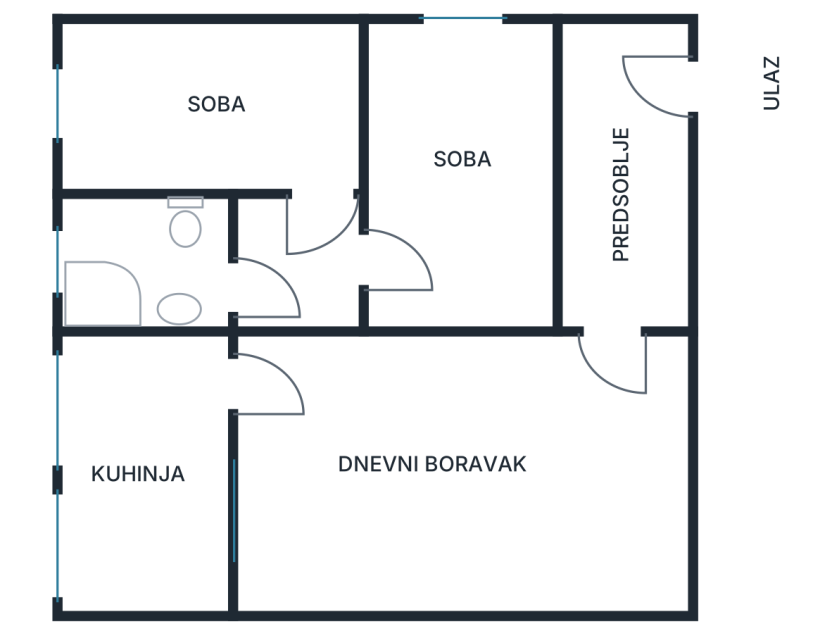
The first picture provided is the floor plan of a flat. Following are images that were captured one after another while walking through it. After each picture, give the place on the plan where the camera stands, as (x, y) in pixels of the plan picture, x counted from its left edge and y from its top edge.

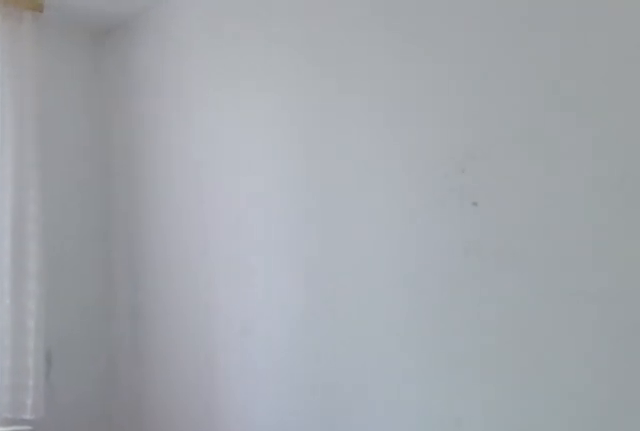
(272, 146)
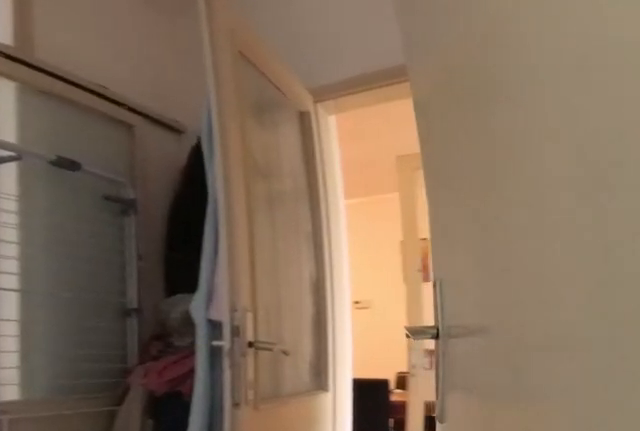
(297, 142)
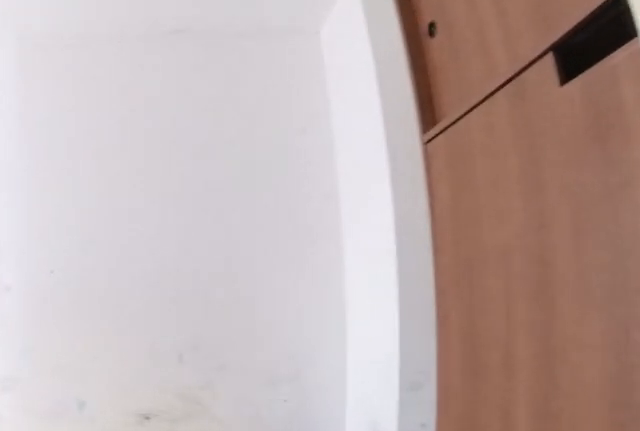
(324, 239)
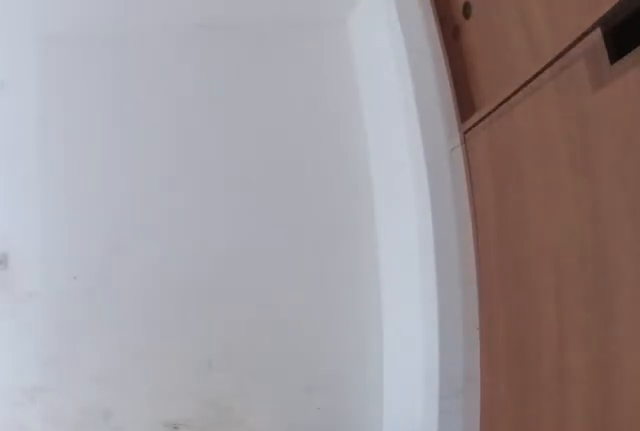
(338, 249)
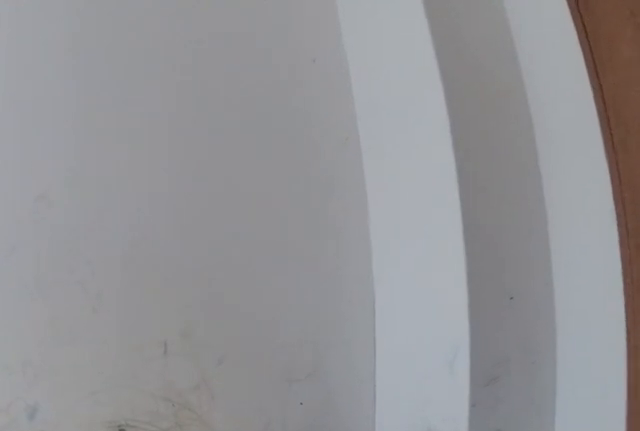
(387, 248)
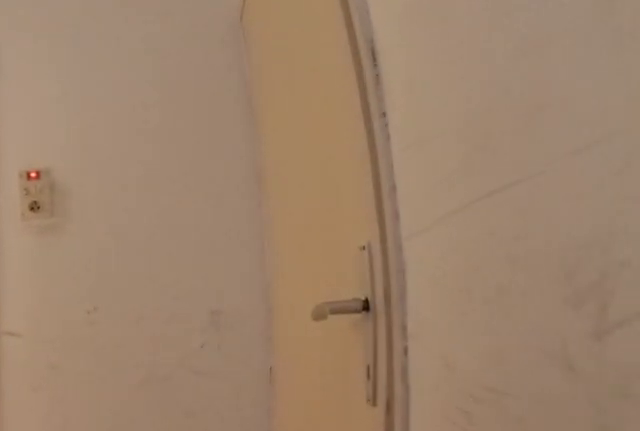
(425, 264)
